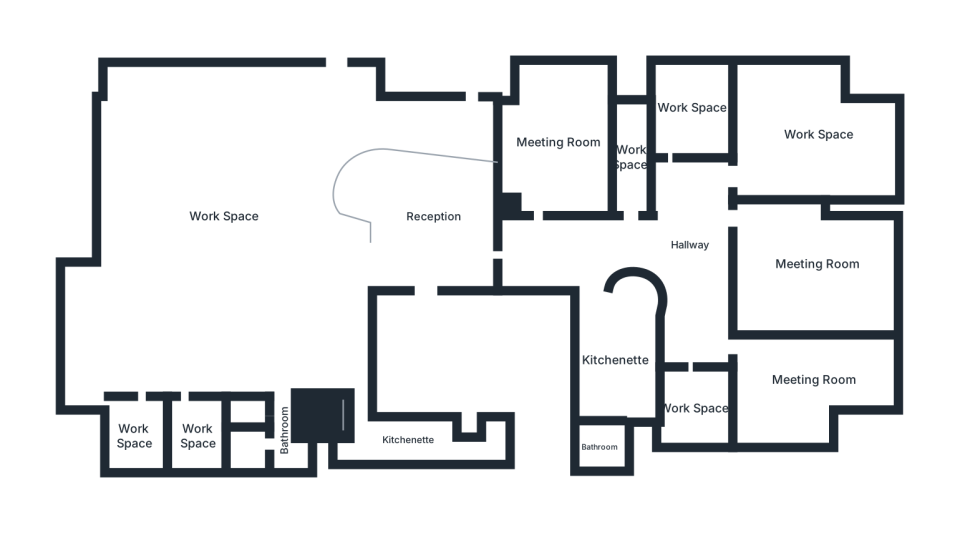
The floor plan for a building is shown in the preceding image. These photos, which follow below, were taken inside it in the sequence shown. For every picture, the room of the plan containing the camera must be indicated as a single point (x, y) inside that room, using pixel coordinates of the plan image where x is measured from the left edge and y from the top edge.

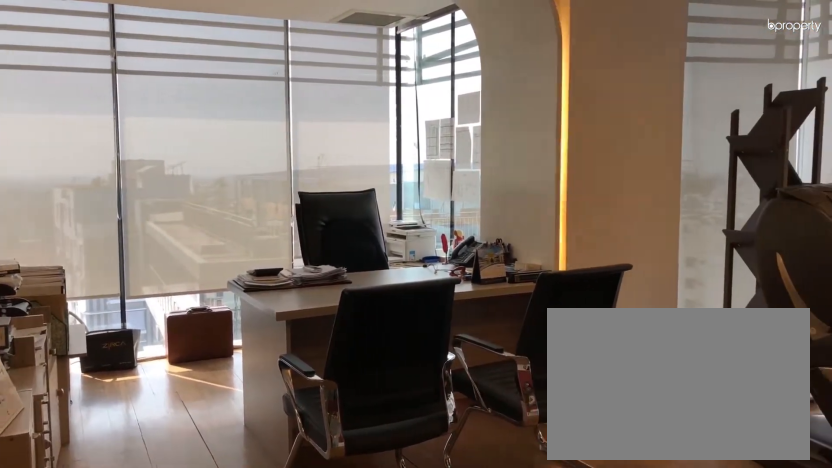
(813, 382)
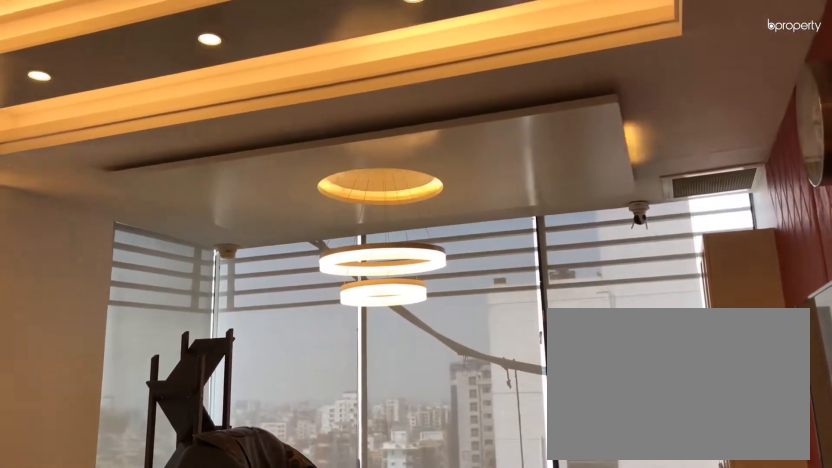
(813, 382)
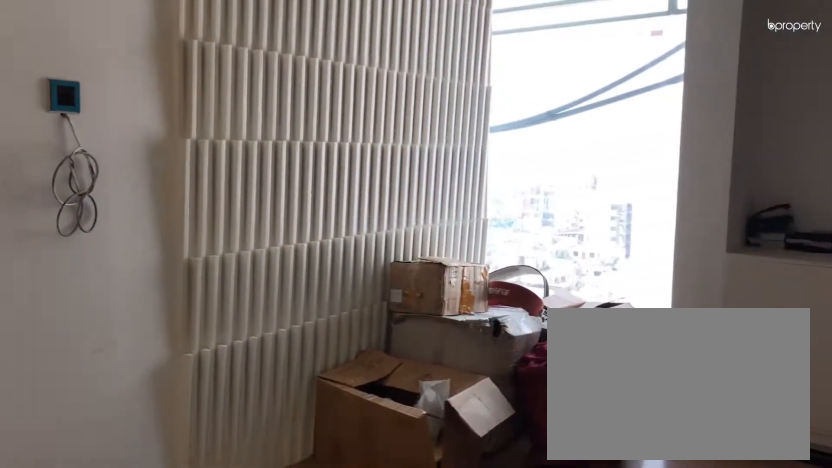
(693, 407)
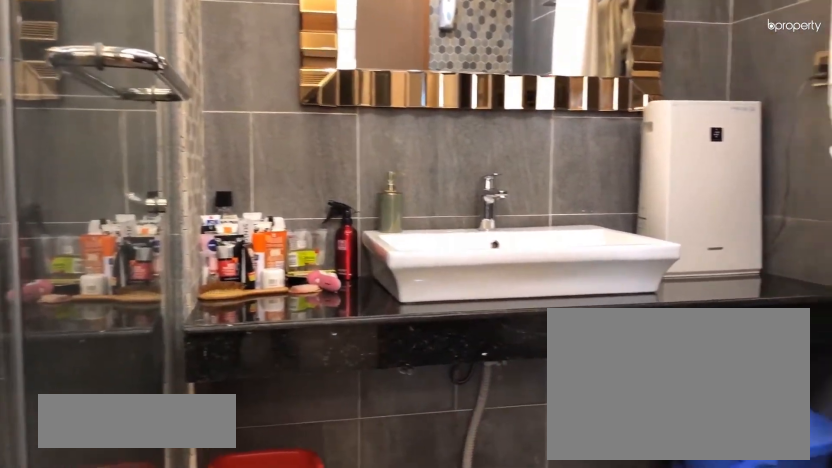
(600, 447)
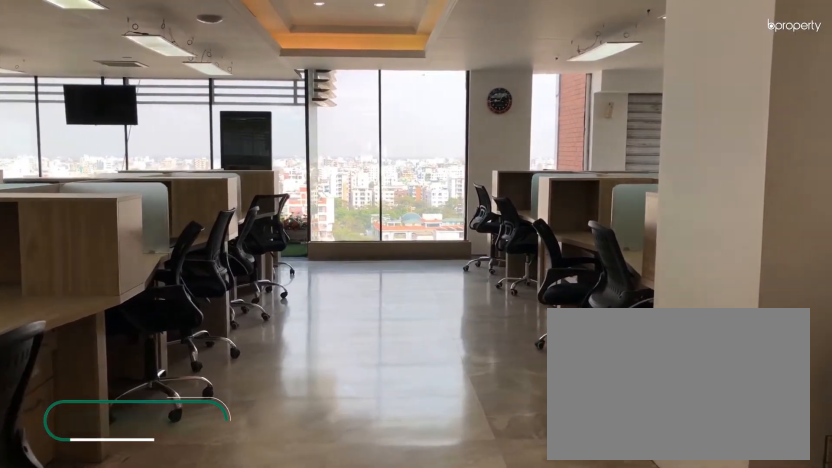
(223, 216)
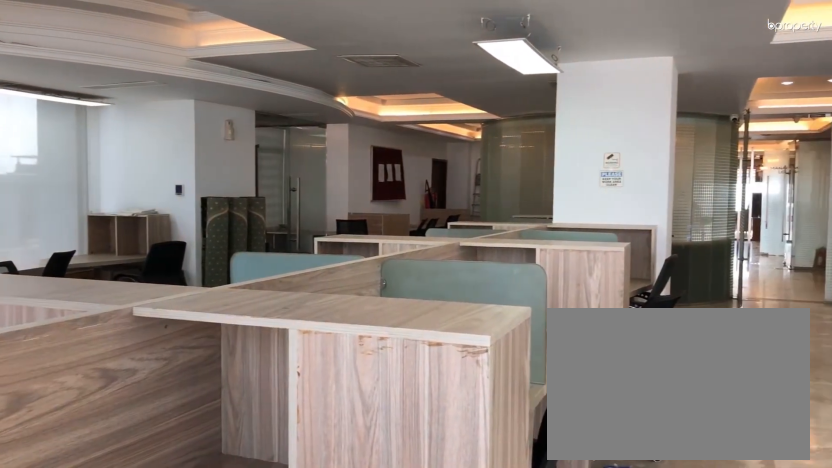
(224, 216)
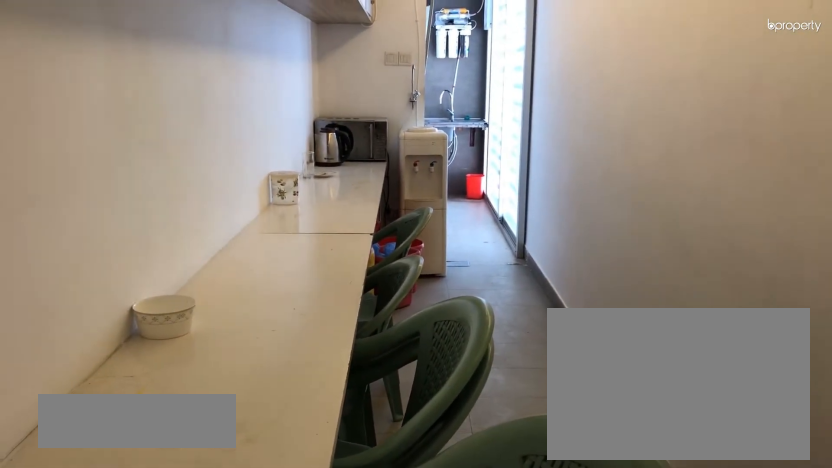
(407, 440)
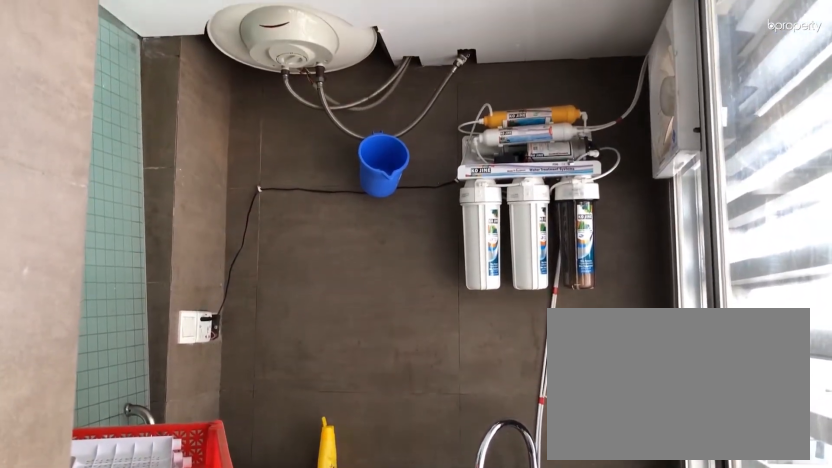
(494, 444)
